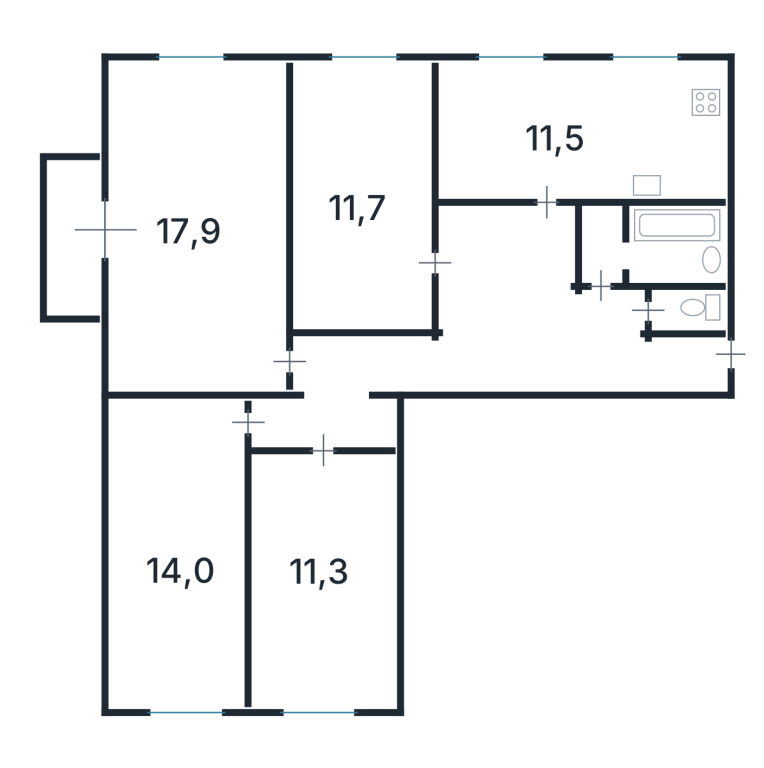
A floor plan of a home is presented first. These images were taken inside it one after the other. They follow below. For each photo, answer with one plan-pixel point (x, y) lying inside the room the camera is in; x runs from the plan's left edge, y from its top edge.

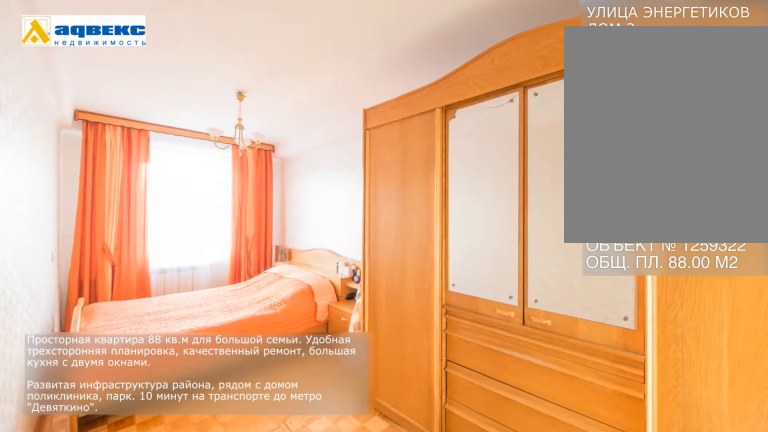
(318, 578)
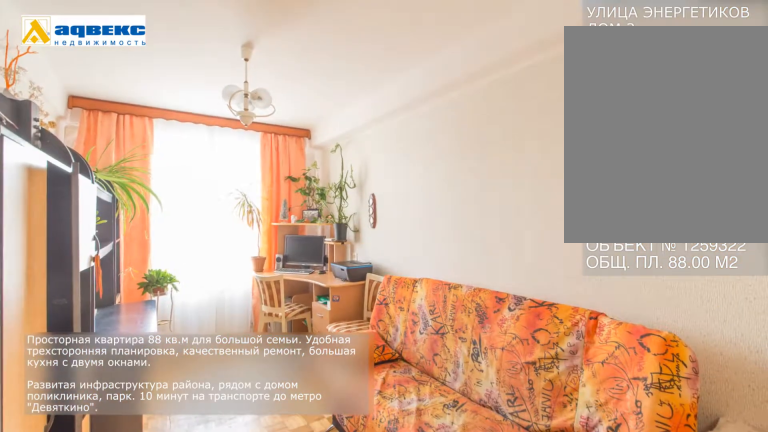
(186, 568)
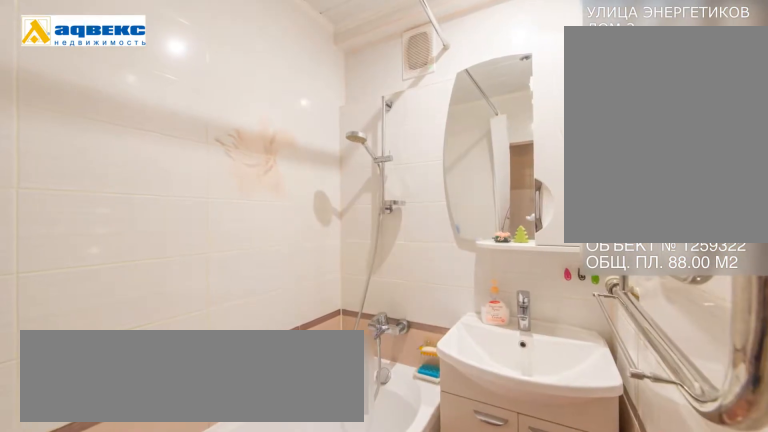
(655, 254)
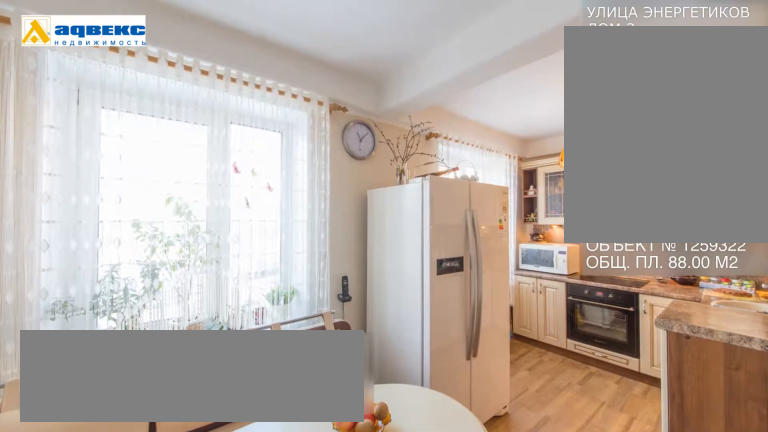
(557, 129)
